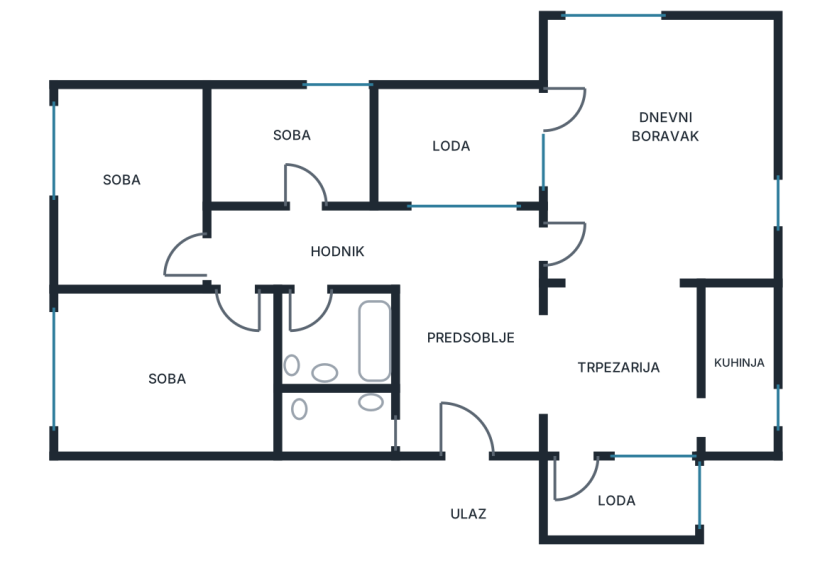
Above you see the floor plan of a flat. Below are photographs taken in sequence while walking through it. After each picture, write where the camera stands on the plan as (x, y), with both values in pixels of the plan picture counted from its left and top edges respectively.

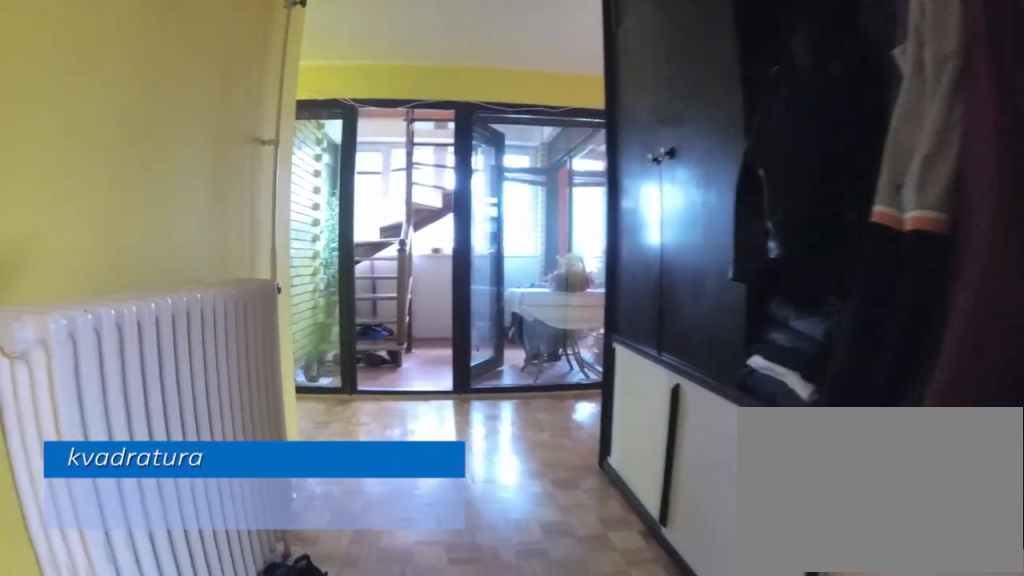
(464, 423)
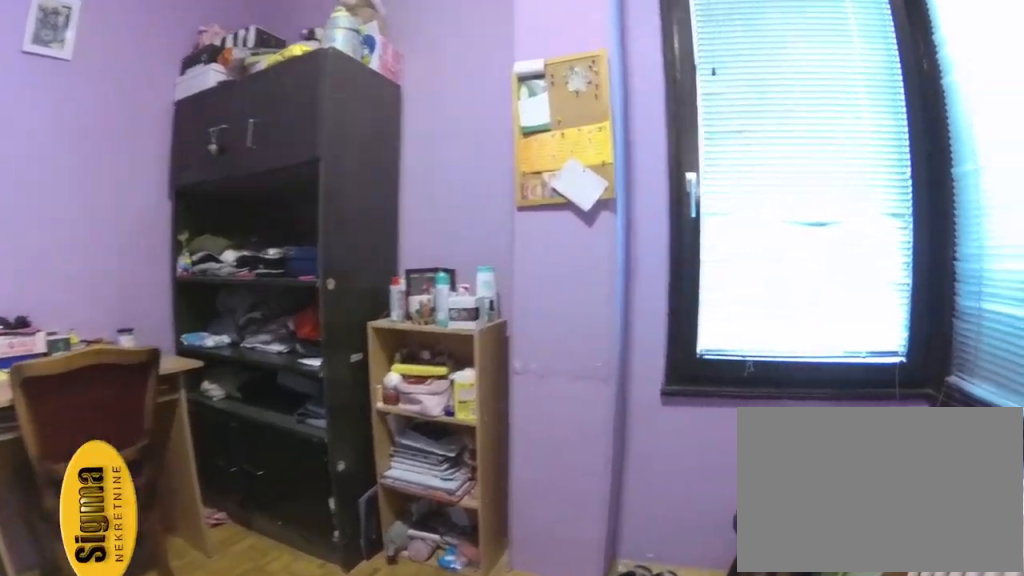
(310, 178)
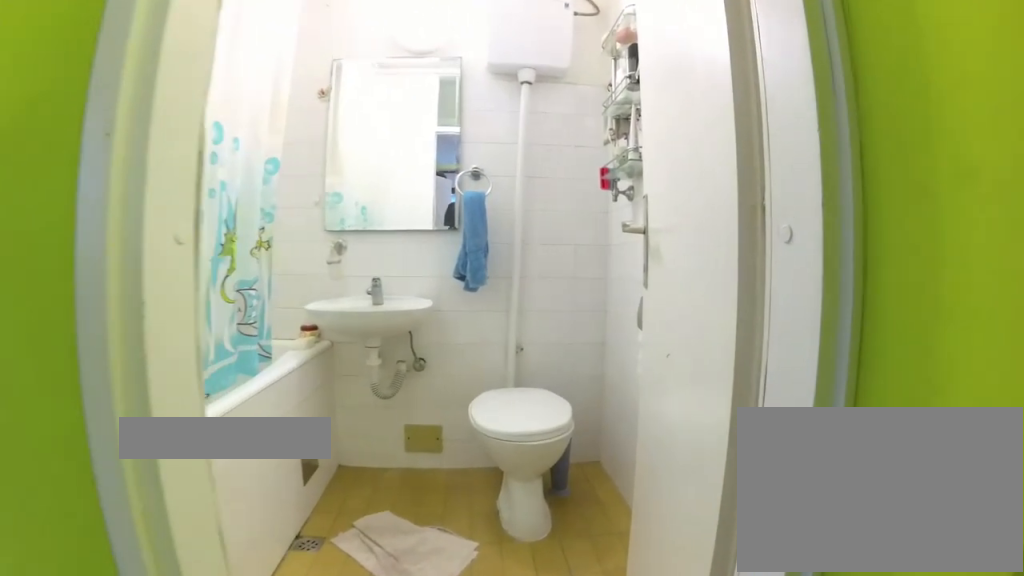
(318, 244)
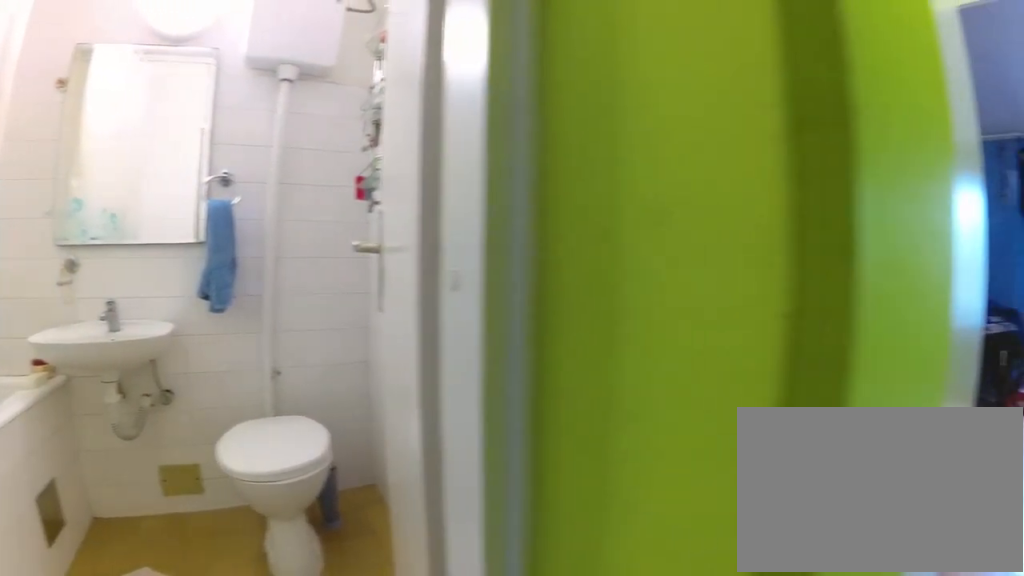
(330, 253)
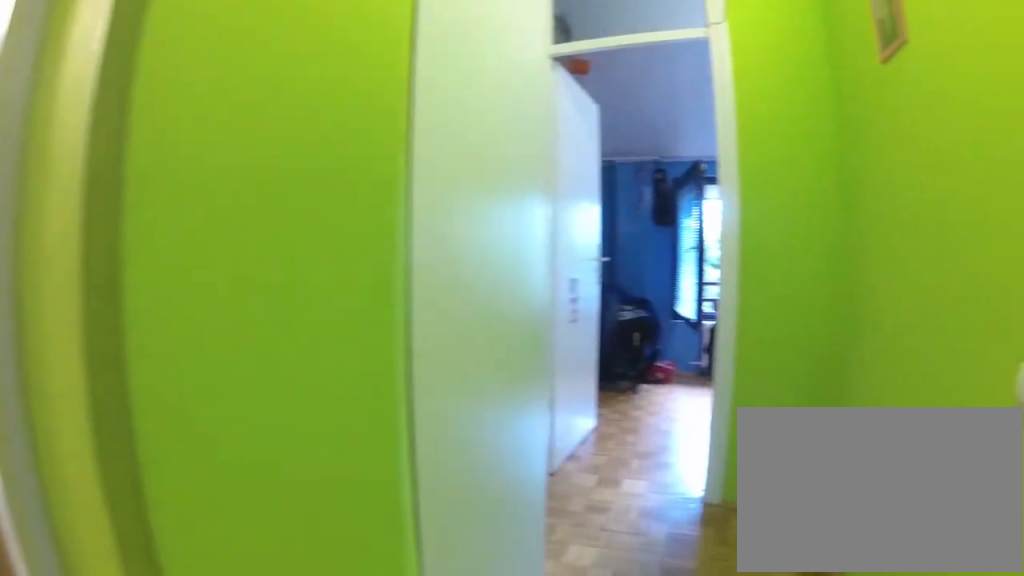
(341, 251)
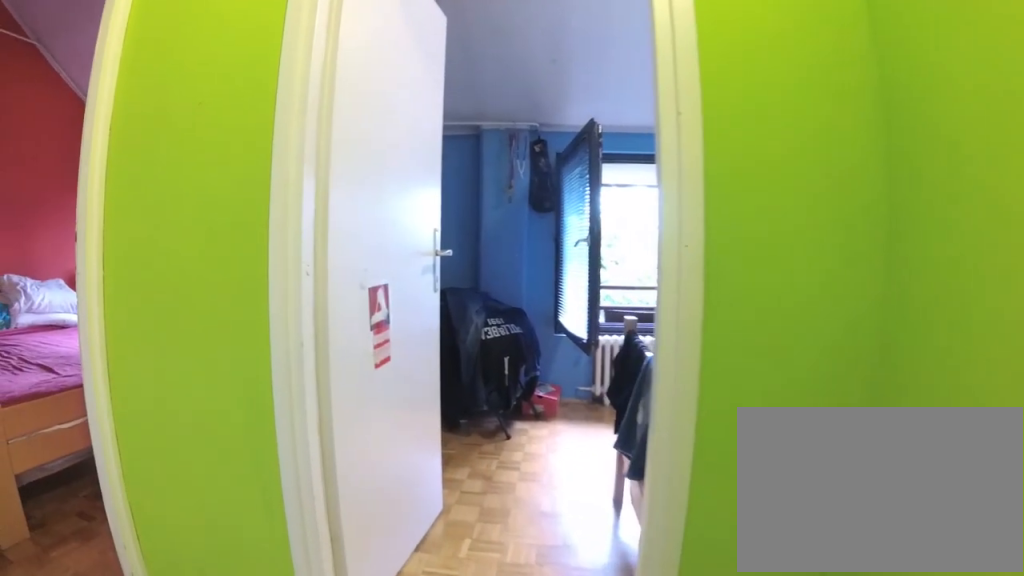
(285, 243)
